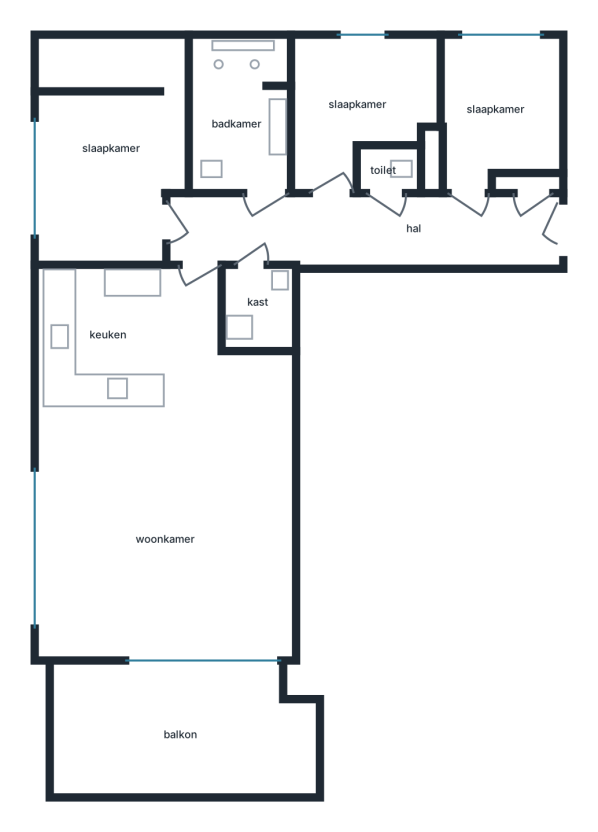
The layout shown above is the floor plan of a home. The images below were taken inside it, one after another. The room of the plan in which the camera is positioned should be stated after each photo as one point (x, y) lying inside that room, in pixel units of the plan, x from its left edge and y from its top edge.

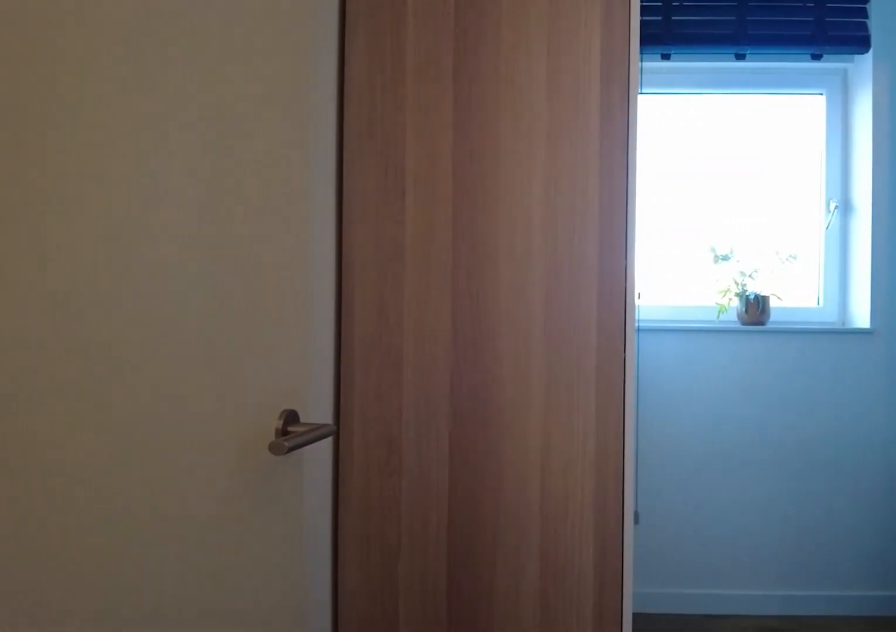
(356, 104)
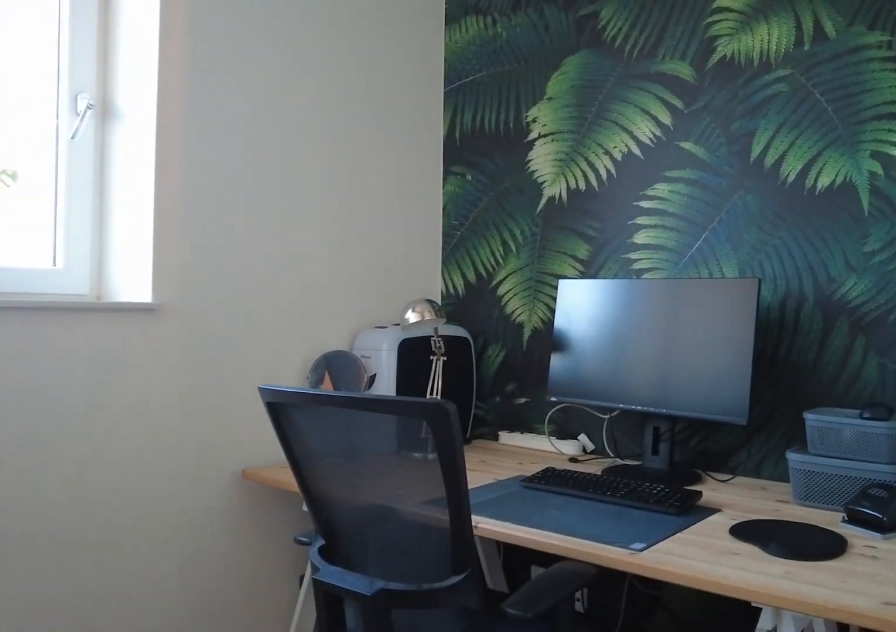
(356, 104)
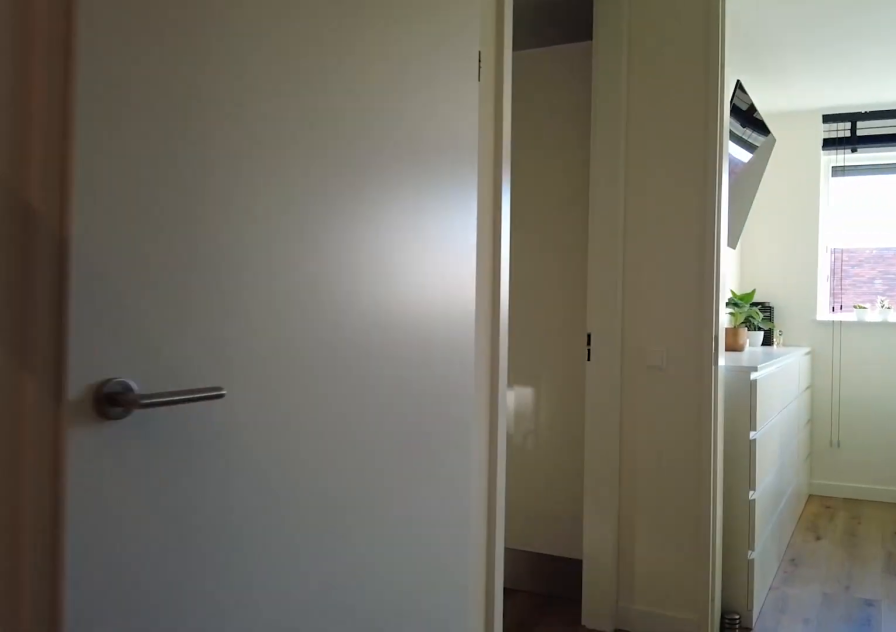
(361, 228)
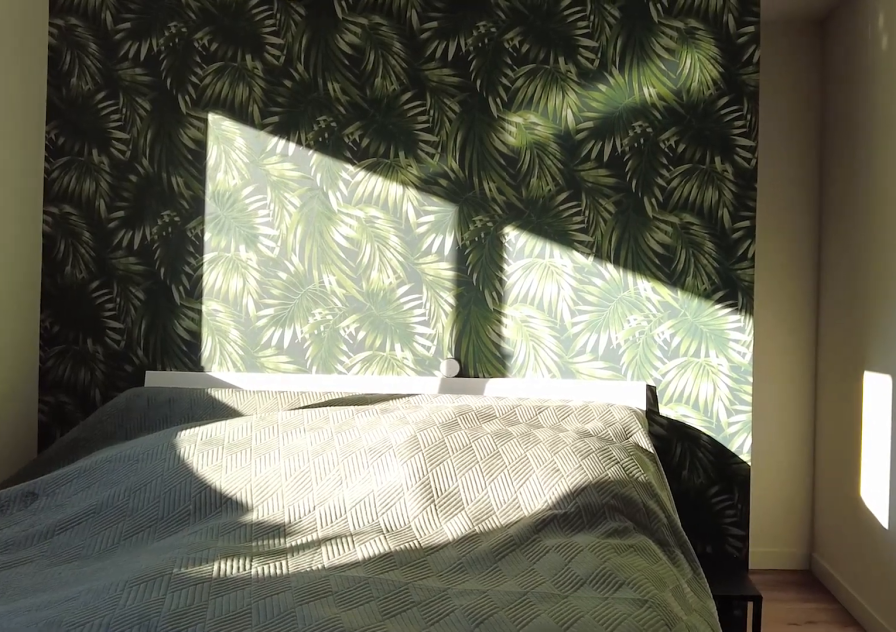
(110, 148)
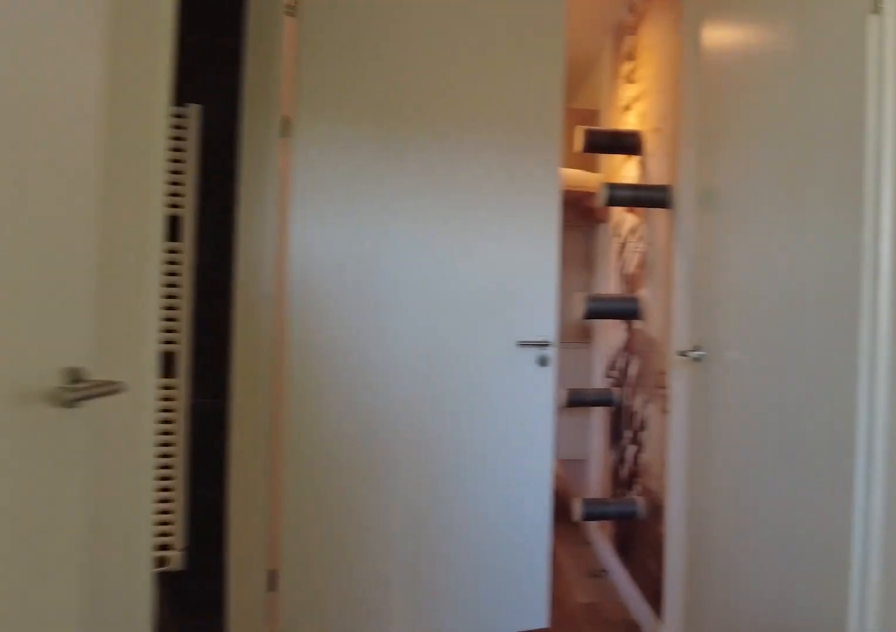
(363, 228)
